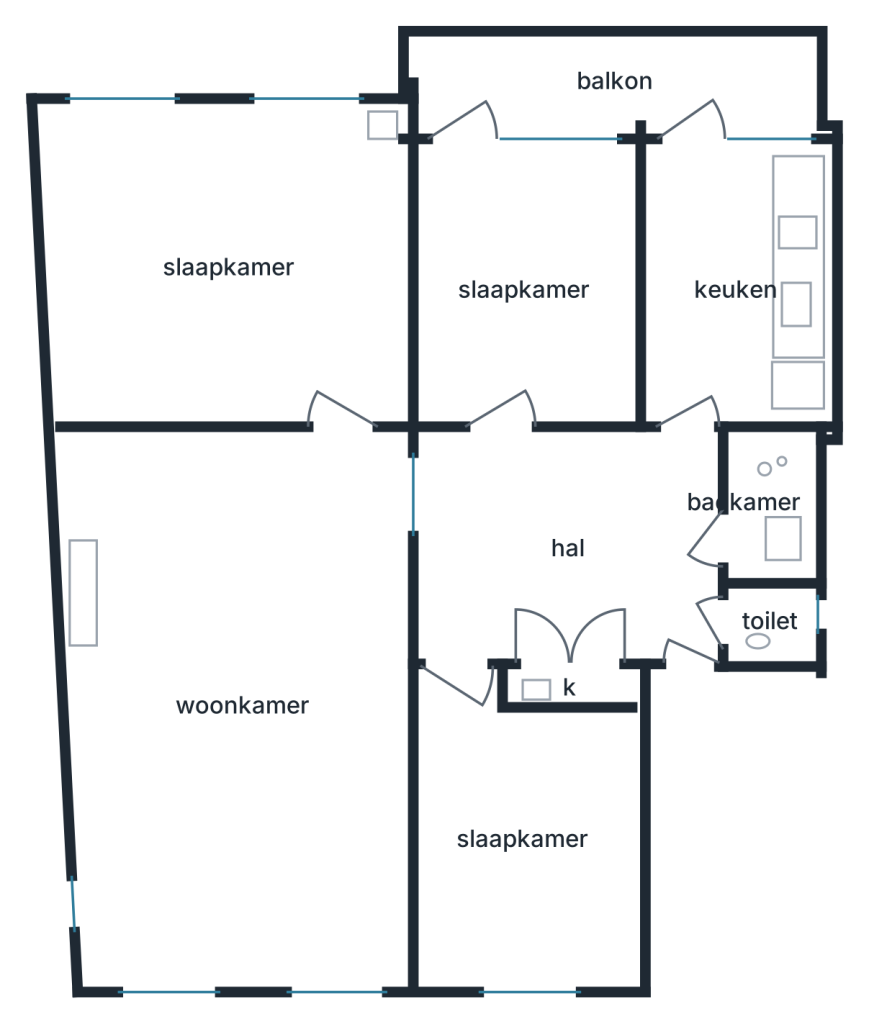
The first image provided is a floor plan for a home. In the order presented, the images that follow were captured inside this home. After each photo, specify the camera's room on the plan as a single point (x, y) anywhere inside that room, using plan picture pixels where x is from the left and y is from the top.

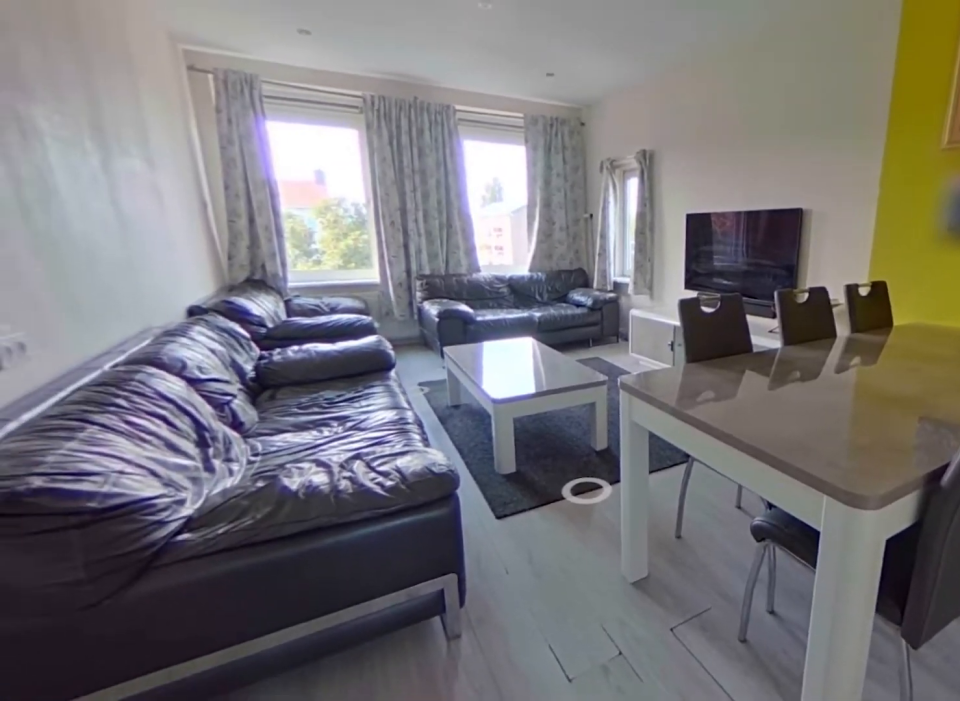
(244, 706)
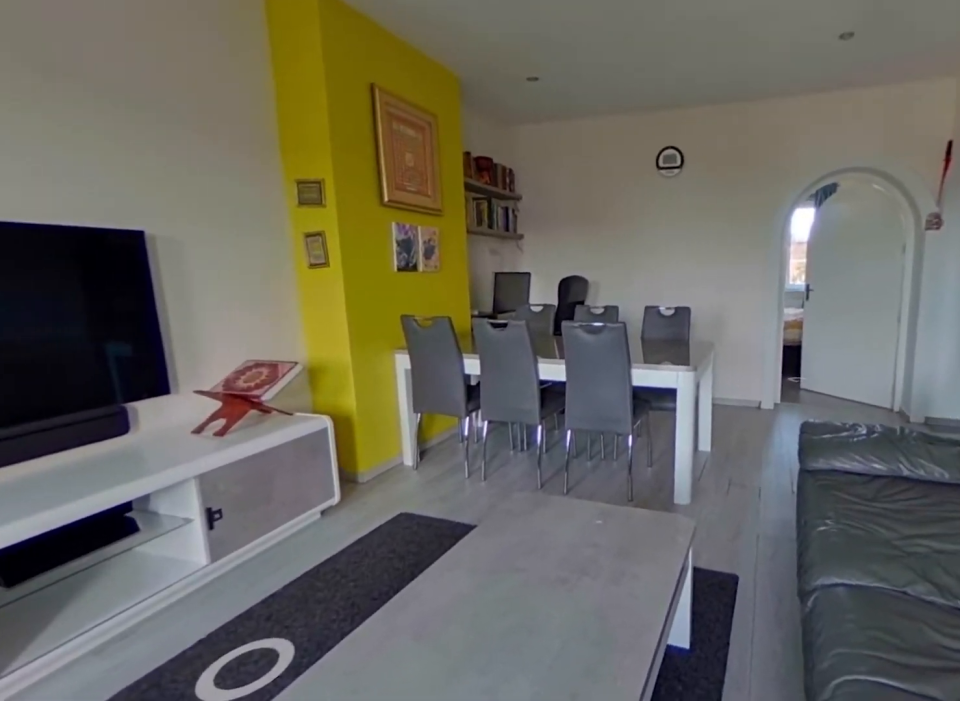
(244, 706)
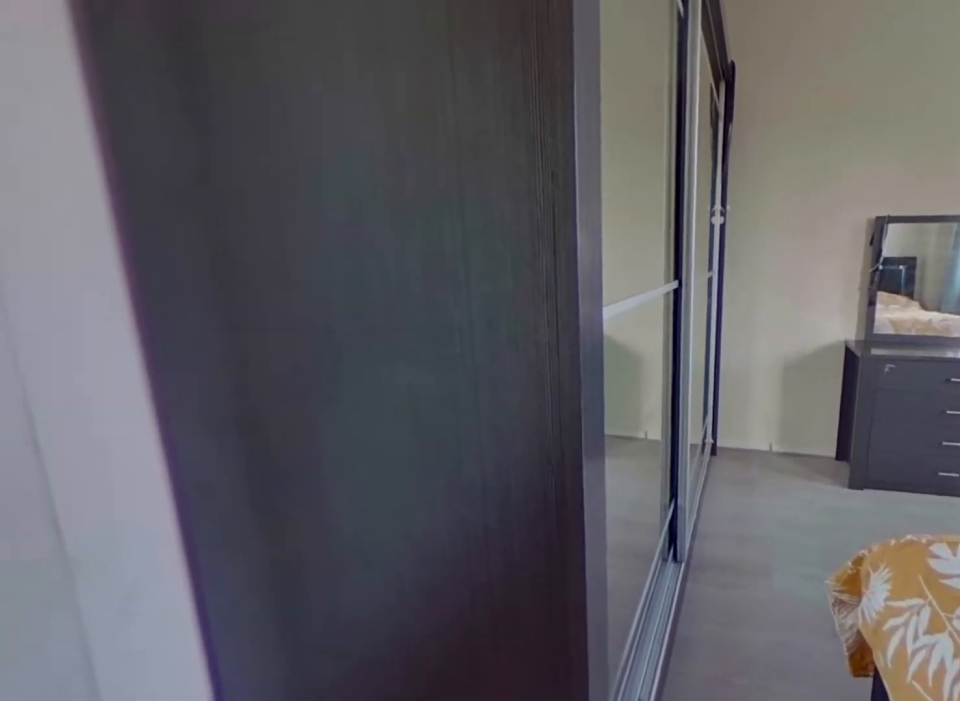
(227, 266)
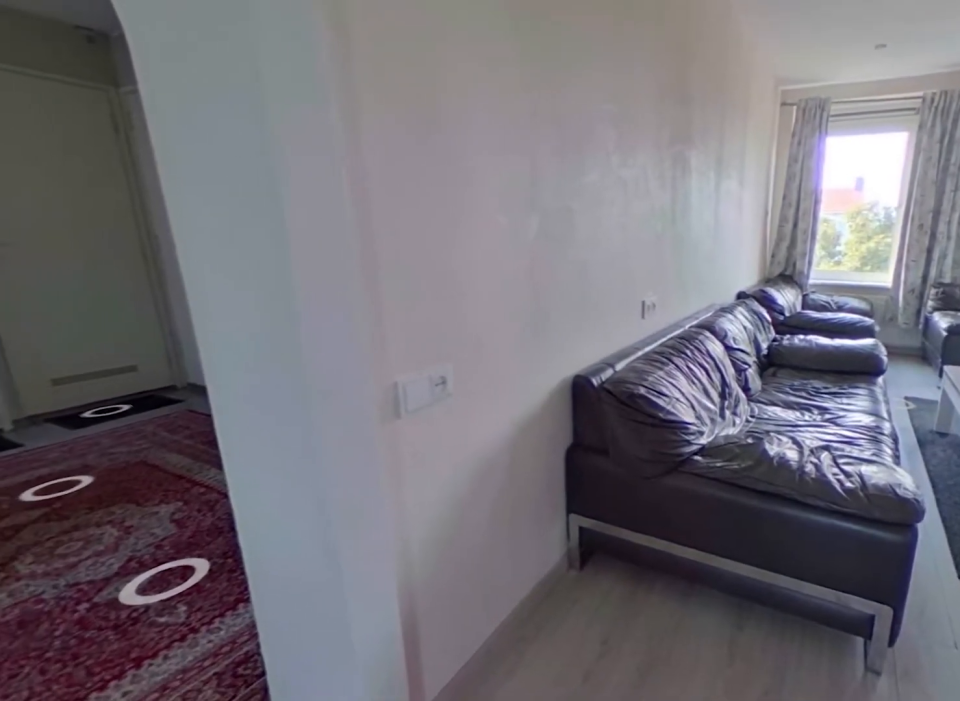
(244, 706)
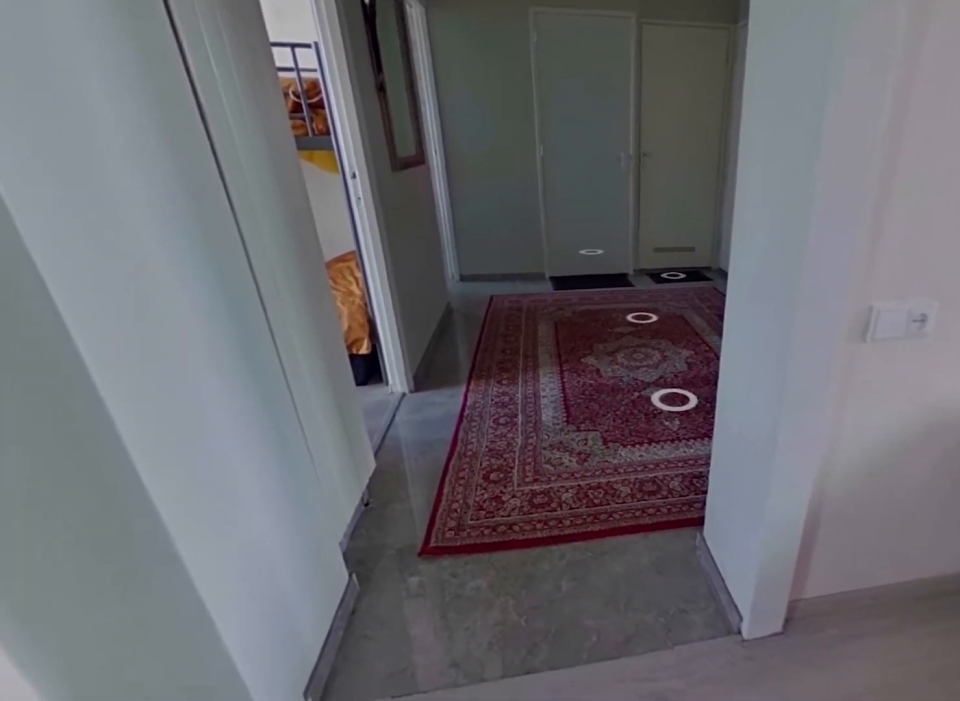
(244, 706)
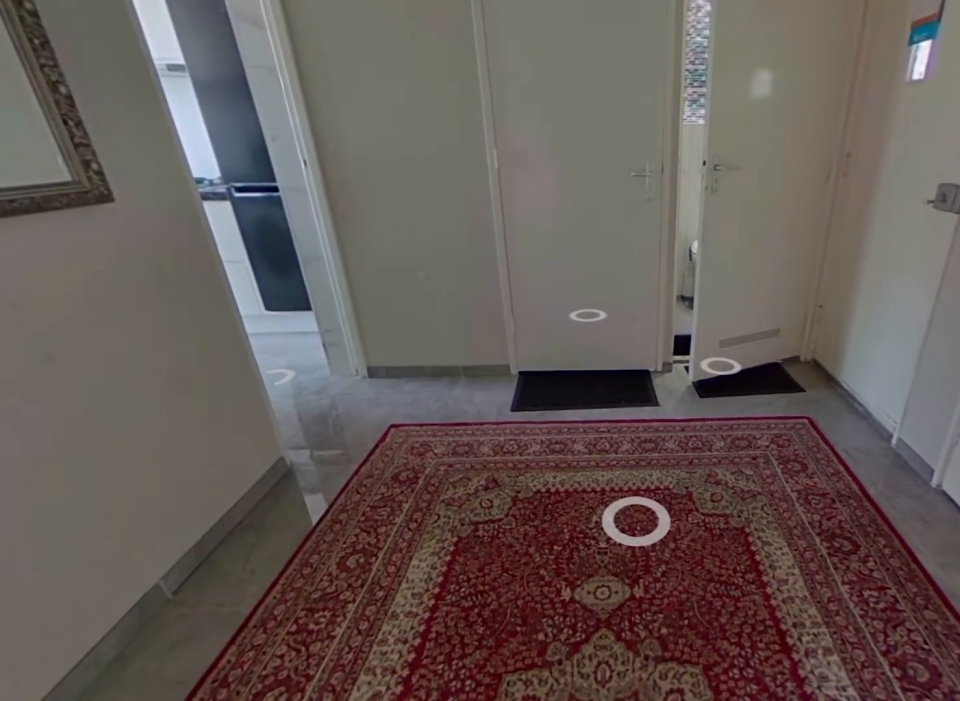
(565, 540)
